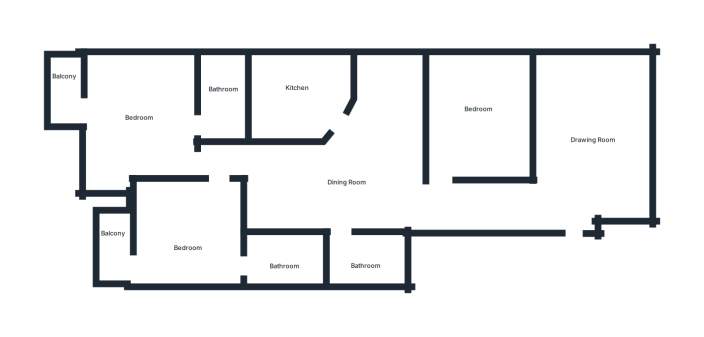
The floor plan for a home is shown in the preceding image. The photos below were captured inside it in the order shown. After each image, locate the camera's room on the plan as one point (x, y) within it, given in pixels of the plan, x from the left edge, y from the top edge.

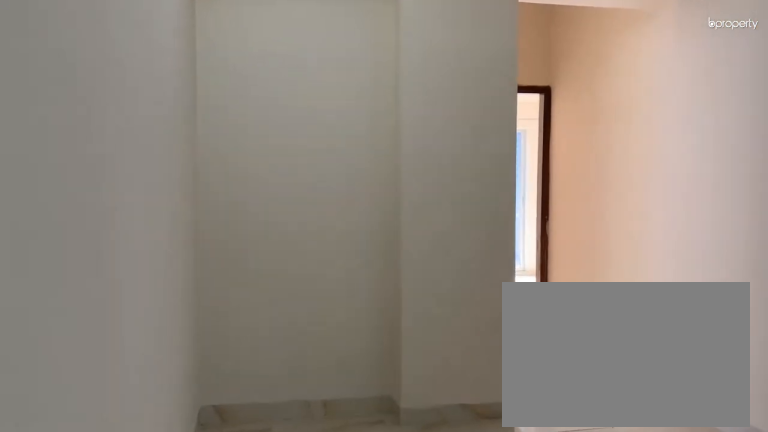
(340, 186)
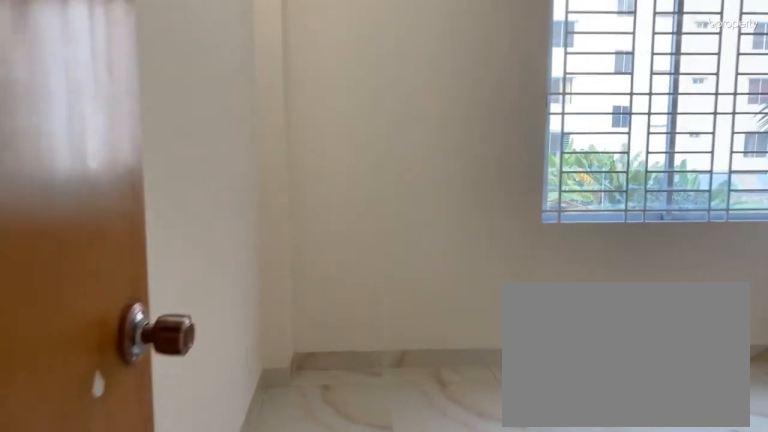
(475, 124)
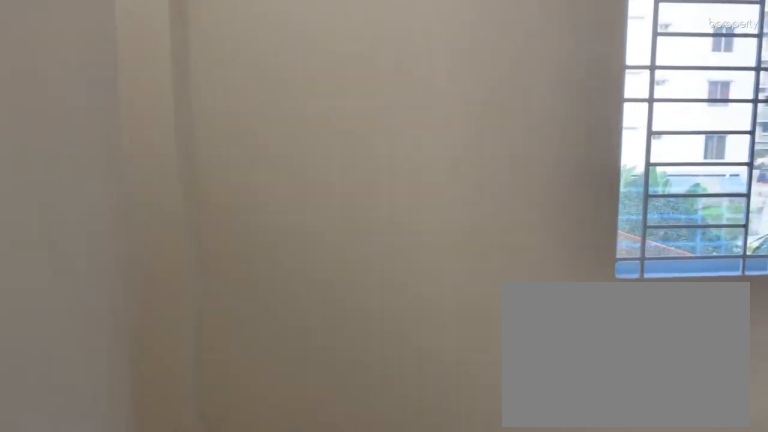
(475, 124)
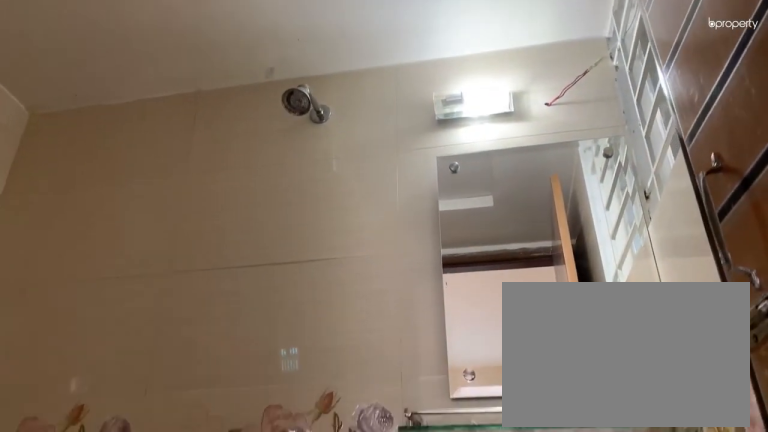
(366, 261)
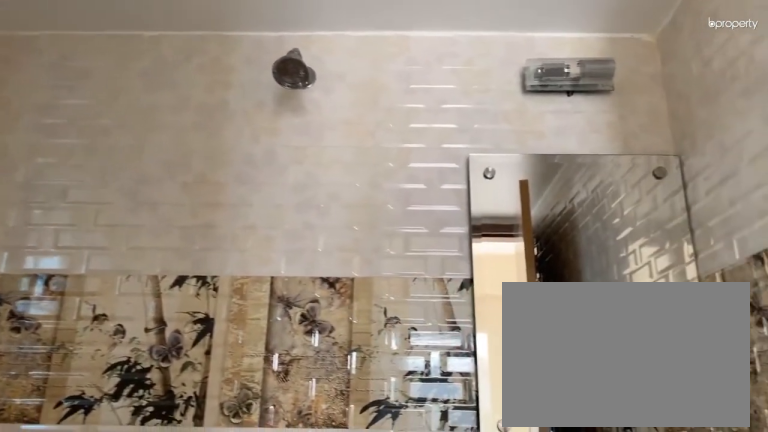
(225, 106)
